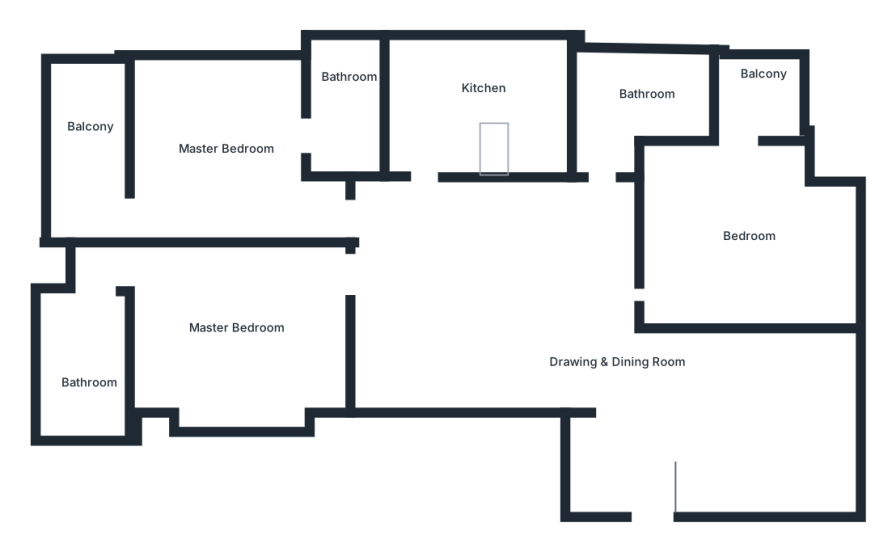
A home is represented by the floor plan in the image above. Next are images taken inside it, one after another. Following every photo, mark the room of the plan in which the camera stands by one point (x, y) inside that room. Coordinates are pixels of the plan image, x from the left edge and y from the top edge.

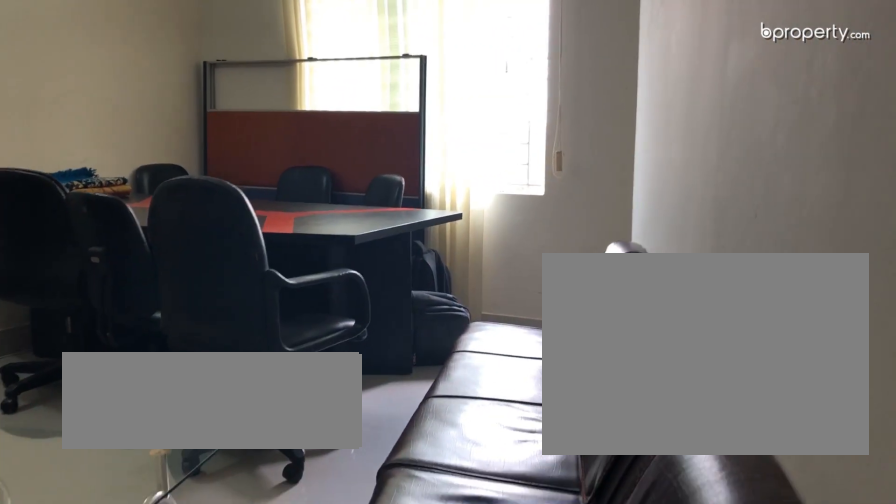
(646, 412)
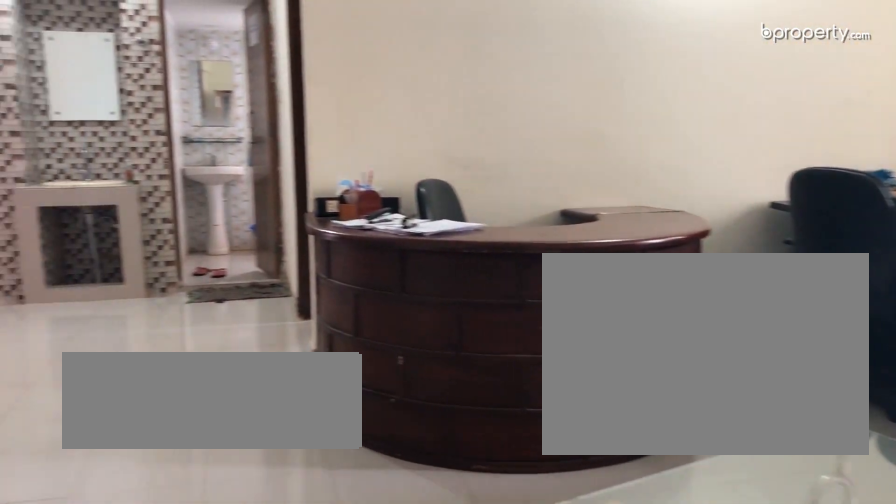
(646, 412)
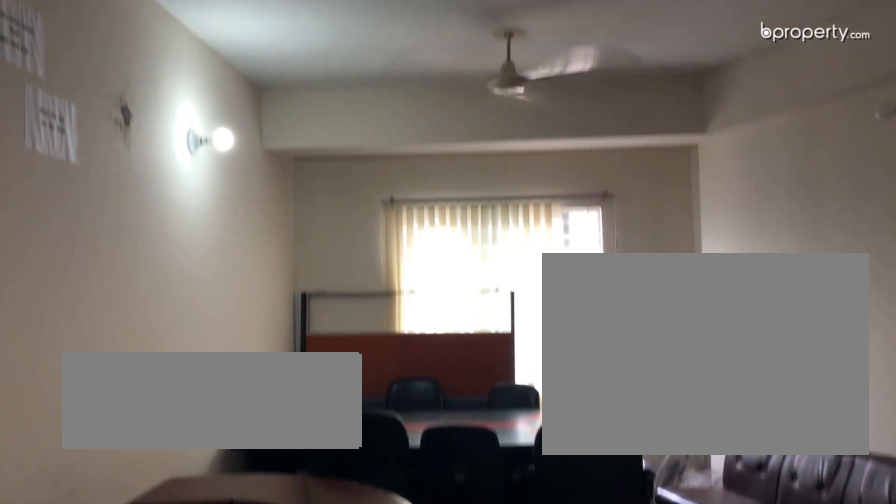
(533, 302)
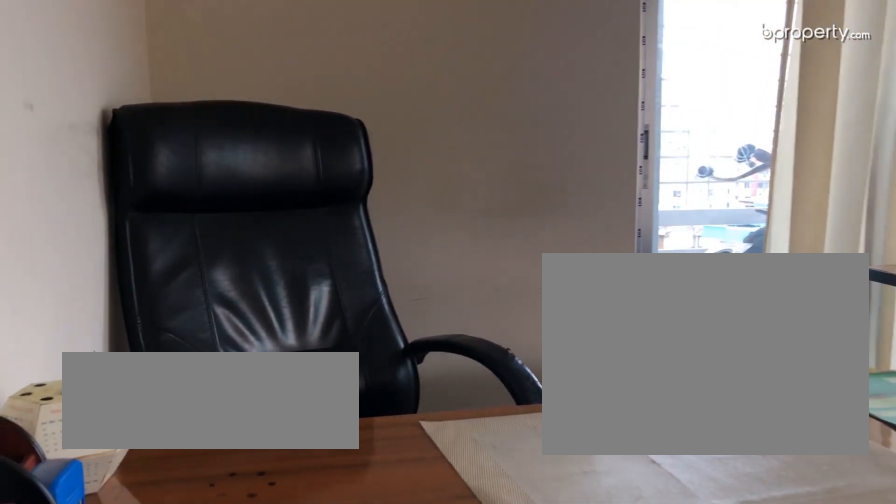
(741, 245)
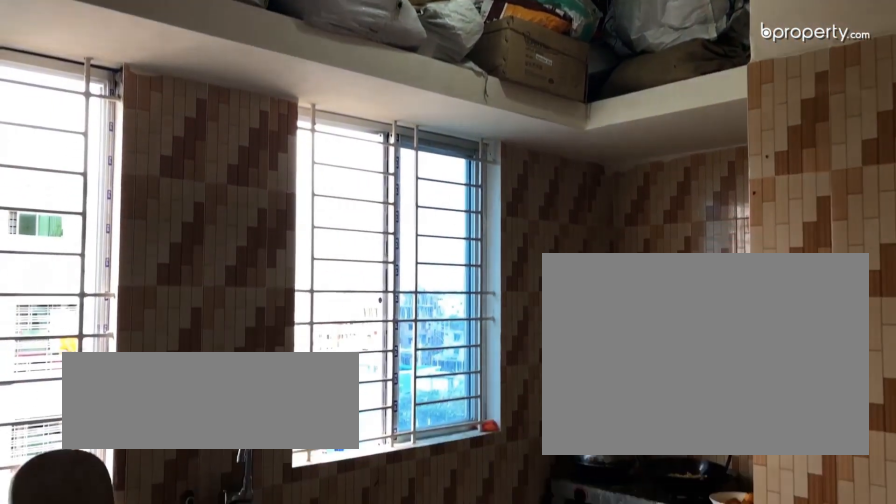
(451, 95)
